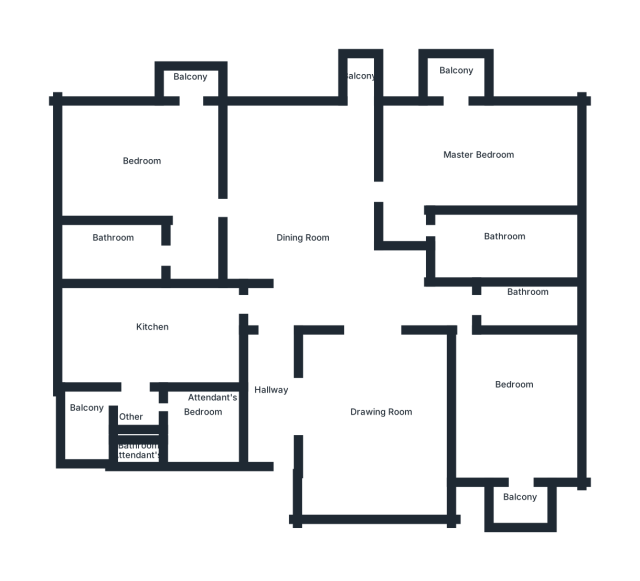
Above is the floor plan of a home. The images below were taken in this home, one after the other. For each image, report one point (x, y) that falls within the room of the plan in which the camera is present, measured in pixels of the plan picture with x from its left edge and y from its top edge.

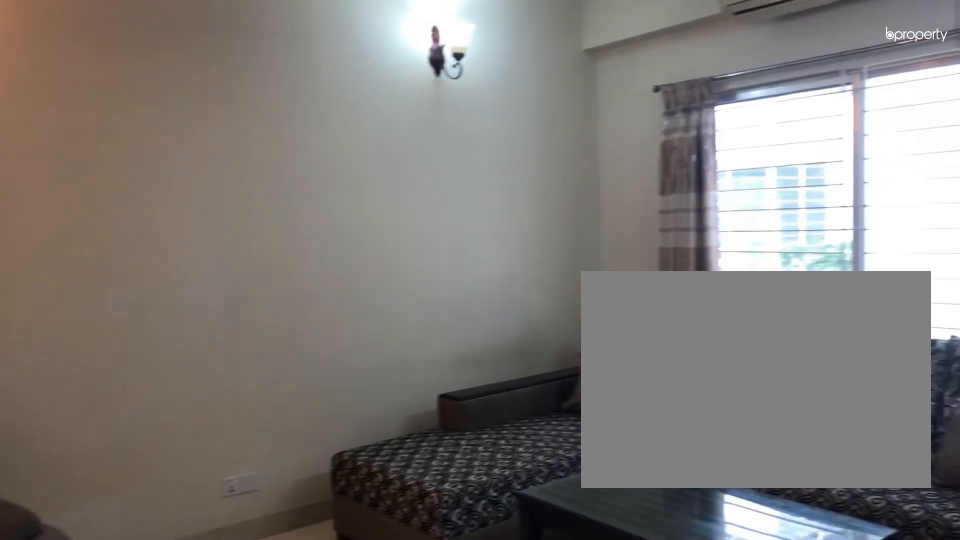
(371, 417)
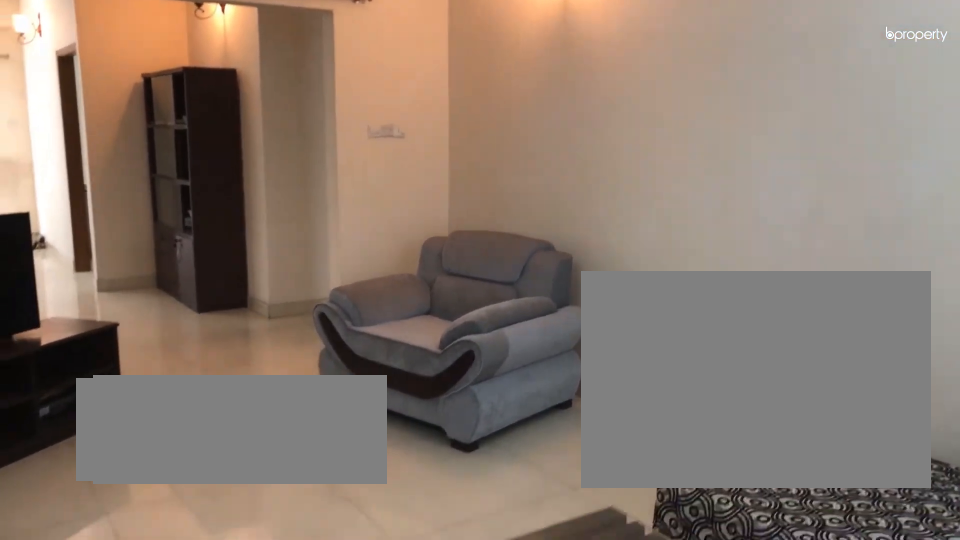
(371, 417)
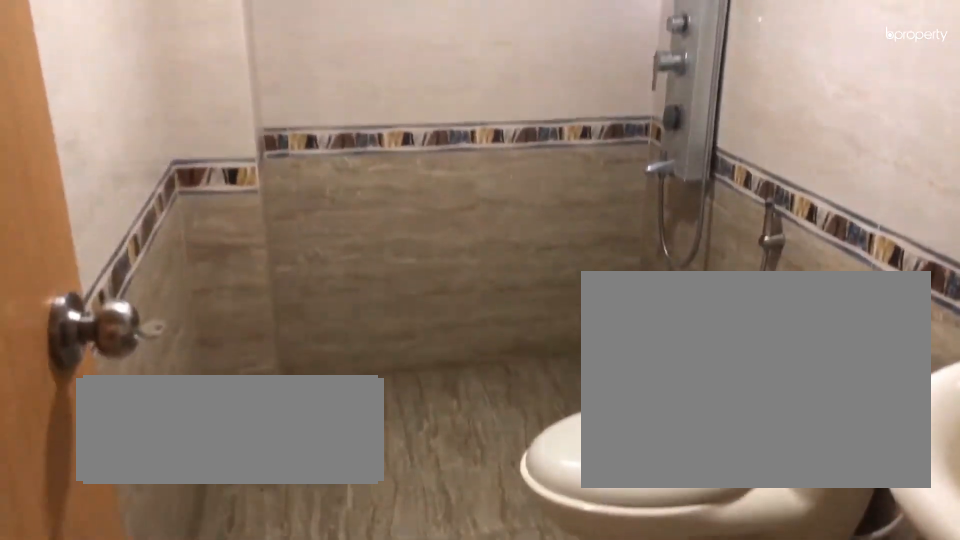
(525, 304)
